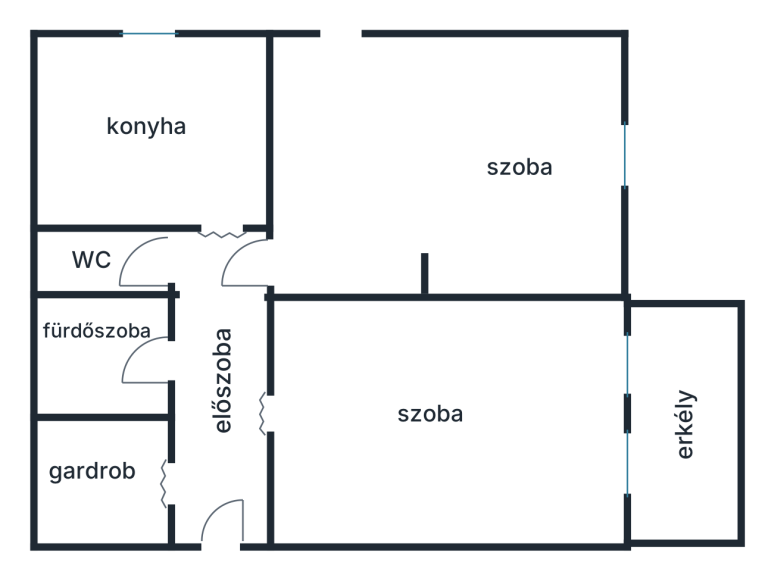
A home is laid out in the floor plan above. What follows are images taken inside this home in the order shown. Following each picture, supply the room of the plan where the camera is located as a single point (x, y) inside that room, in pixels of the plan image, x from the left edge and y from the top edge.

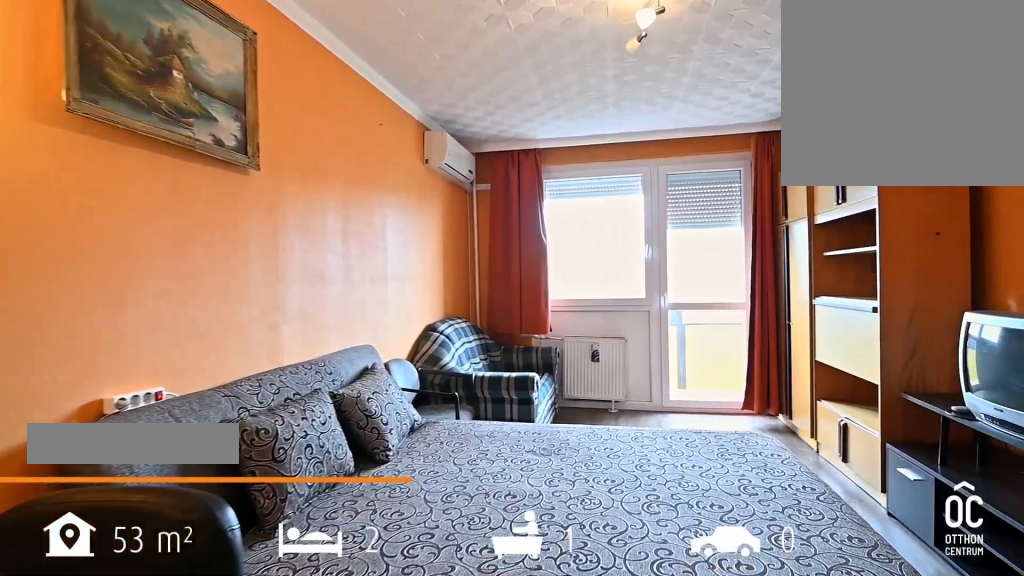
(442, 423)
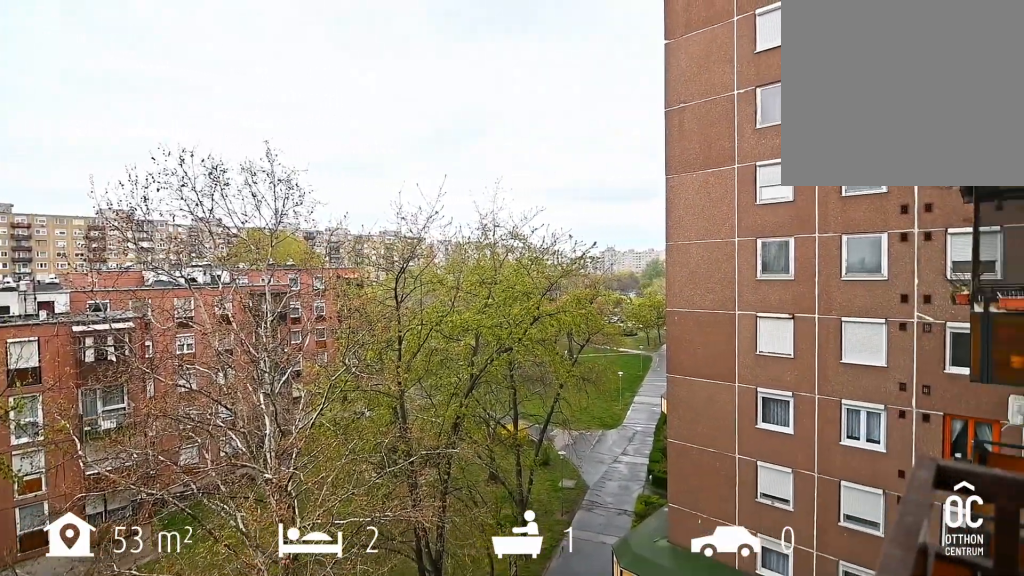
(693, 422)
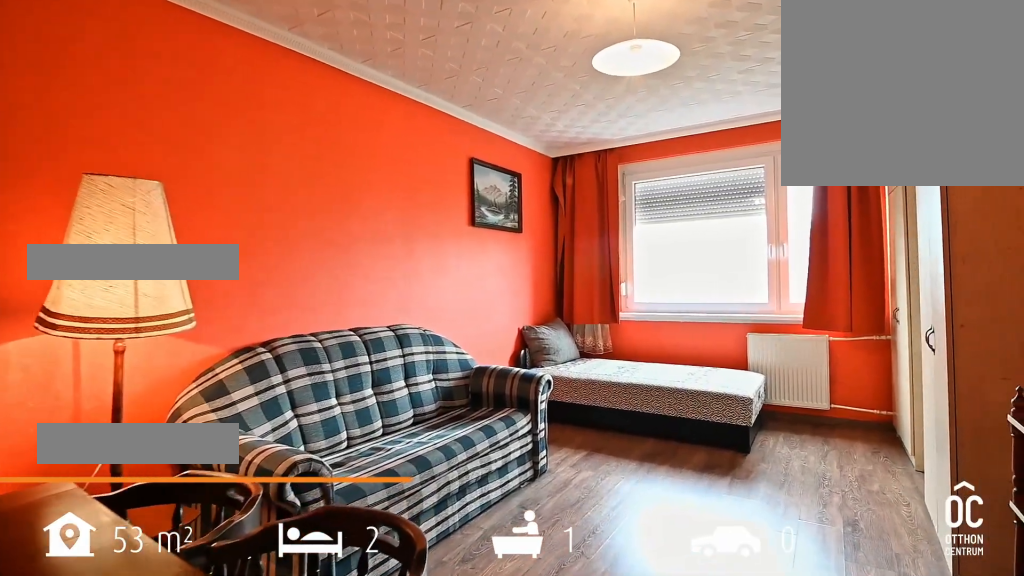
(440, 172)
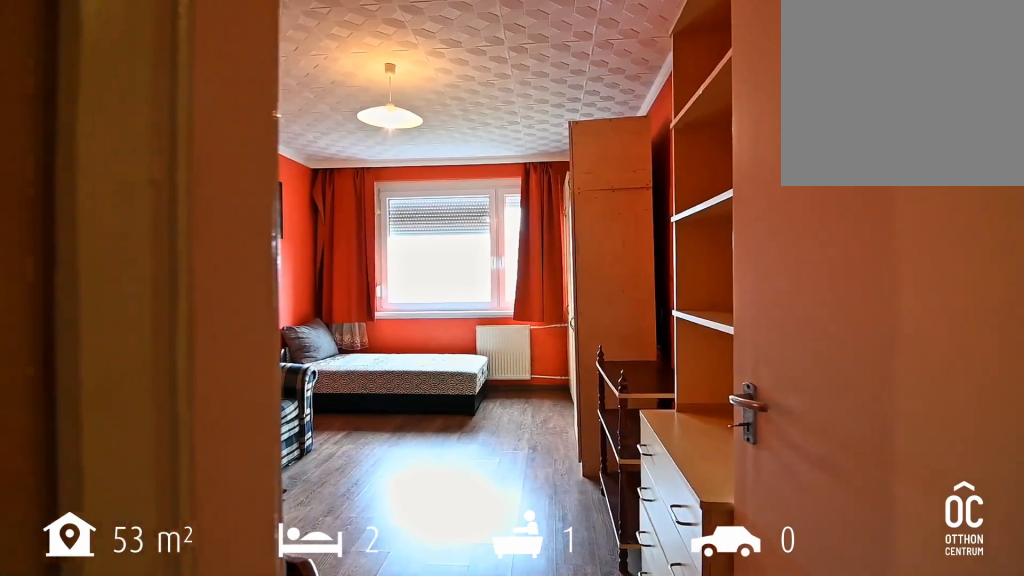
(440, 172)
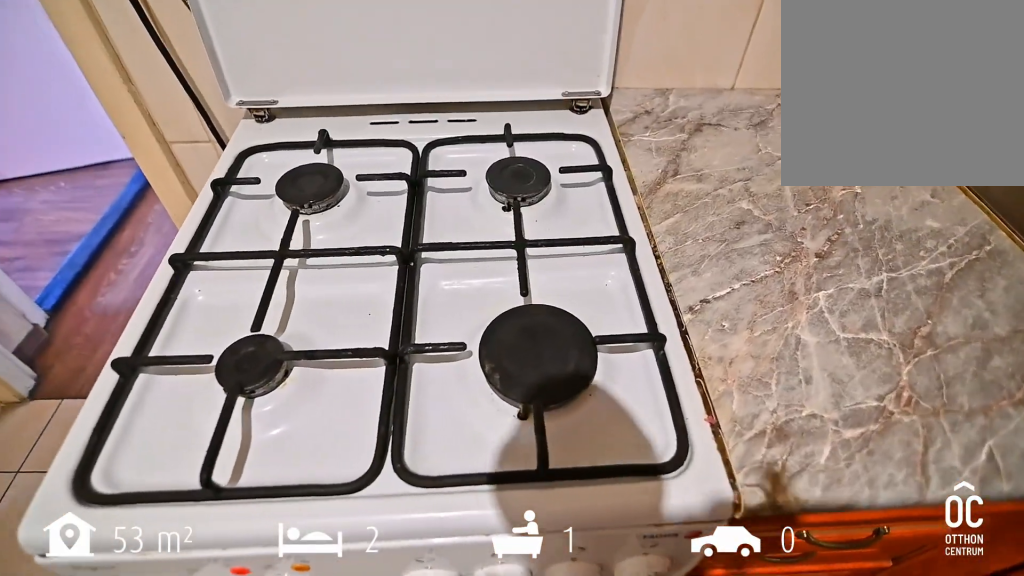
(154, 132)
